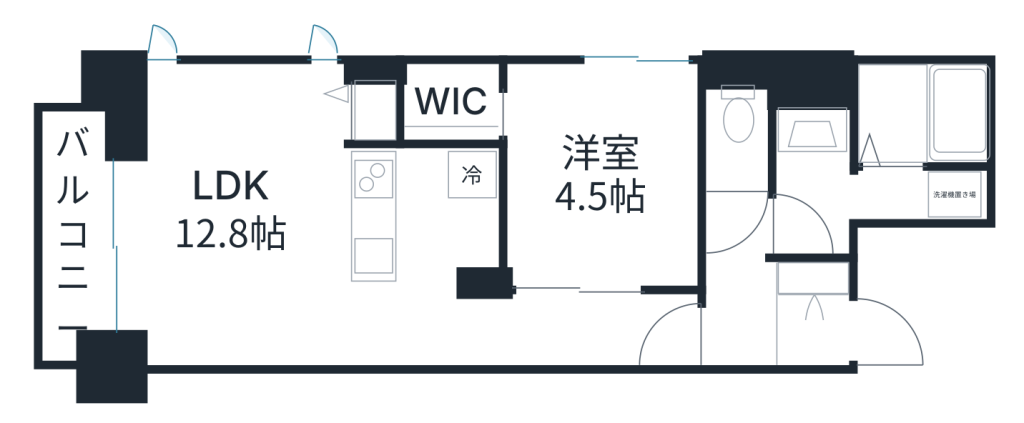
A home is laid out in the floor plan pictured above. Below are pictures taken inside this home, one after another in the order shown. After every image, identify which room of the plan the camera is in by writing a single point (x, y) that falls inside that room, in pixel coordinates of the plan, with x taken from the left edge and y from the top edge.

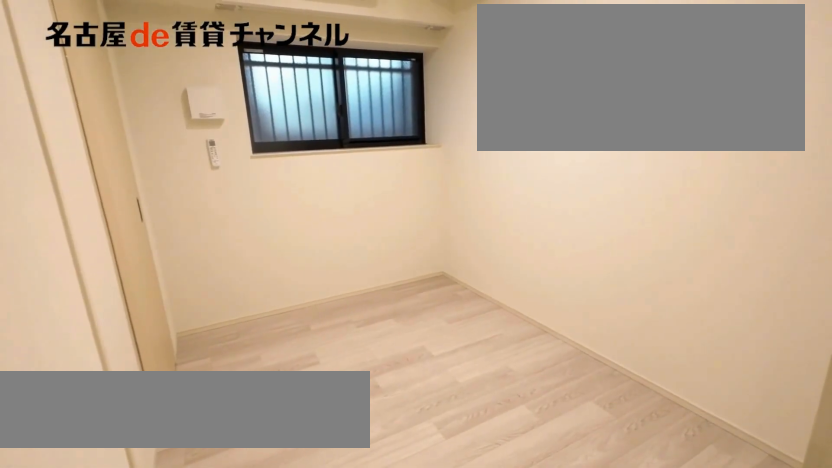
(602, 176)
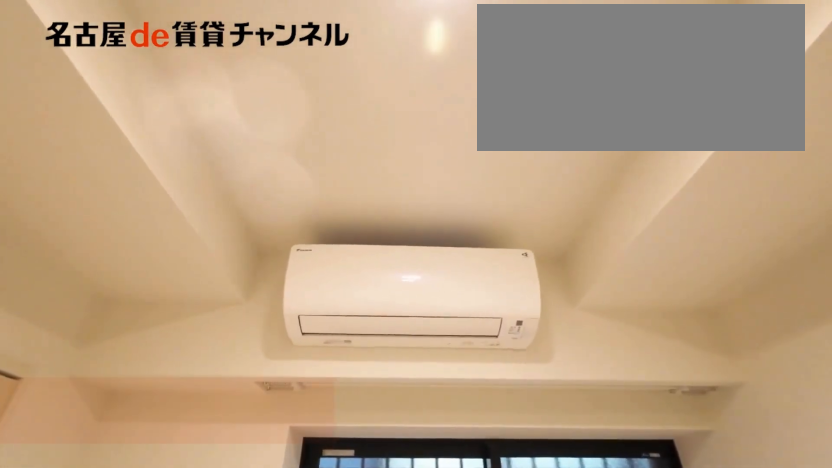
(602, 176)
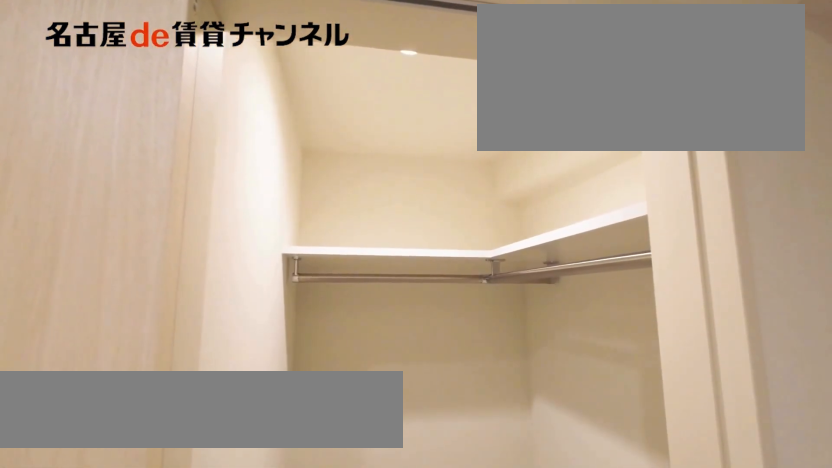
(451, 101)
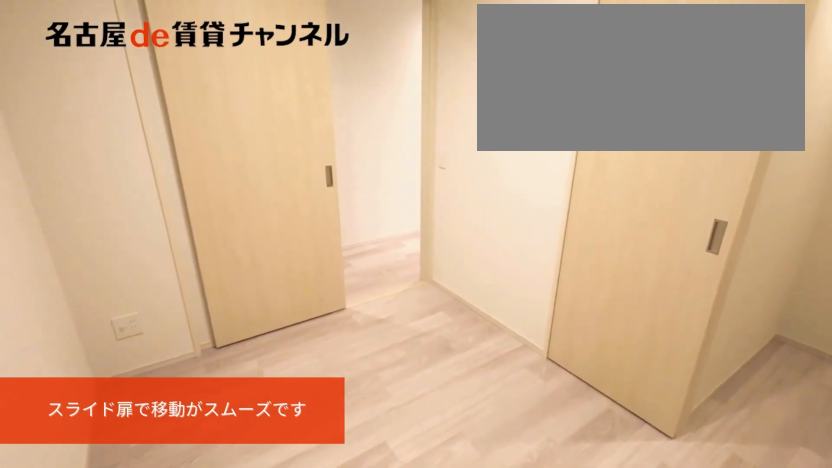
(602, 176)
